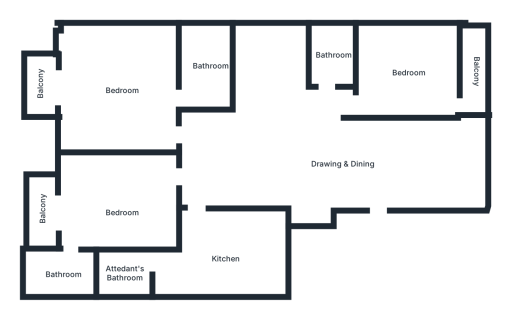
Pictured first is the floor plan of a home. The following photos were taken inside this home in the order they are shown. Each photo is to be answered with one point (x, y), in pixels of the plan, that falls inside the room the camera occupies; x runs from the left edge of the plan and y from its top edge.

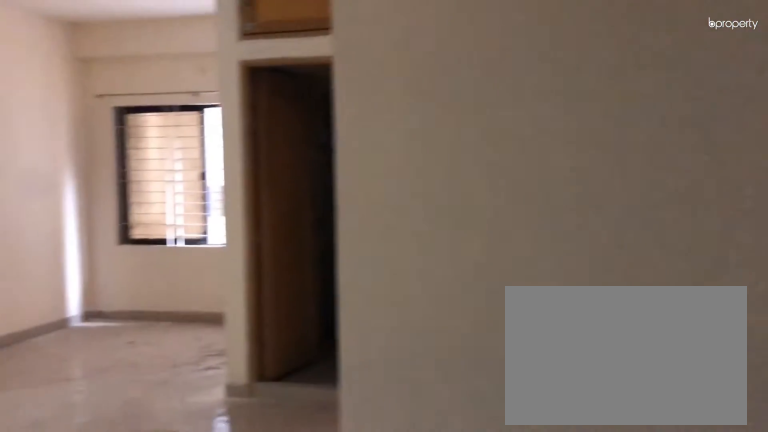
(355, 181)
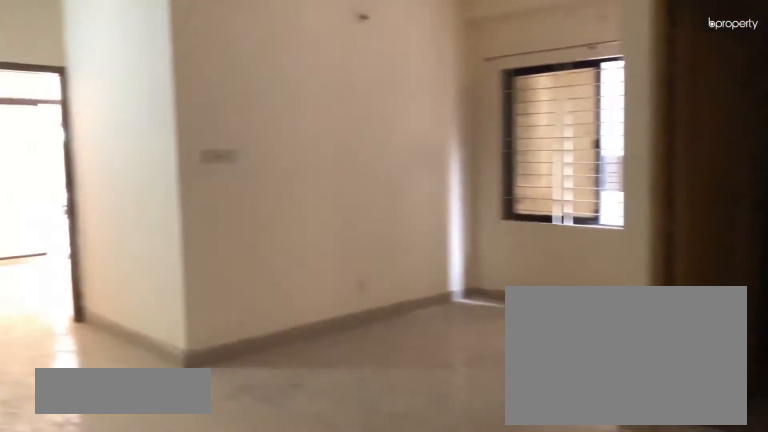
(355, 181)
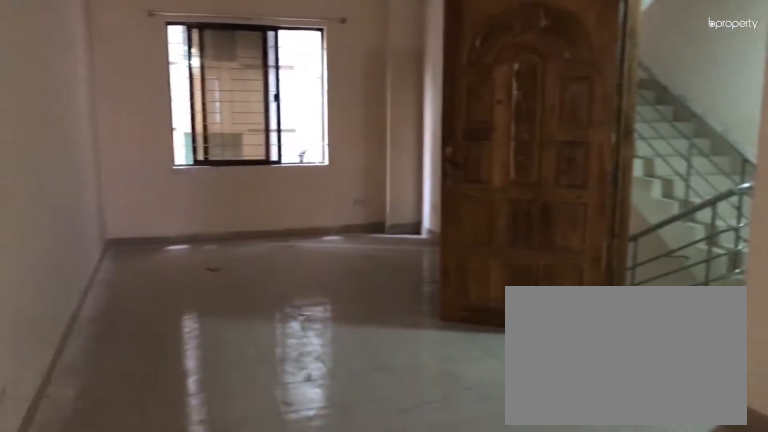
(270, 152)
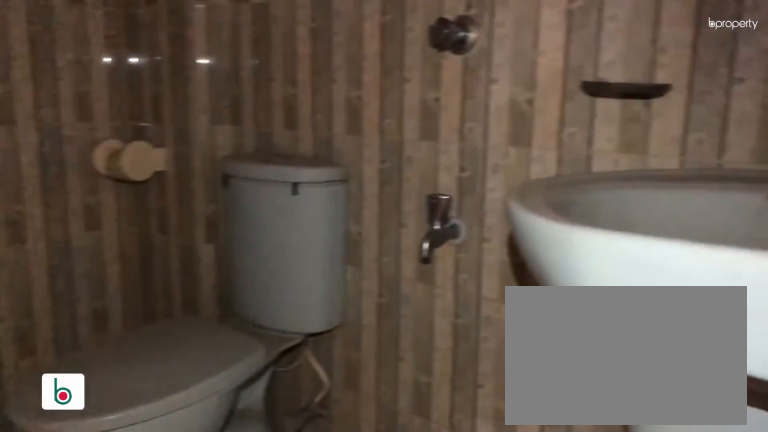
(333, 56)
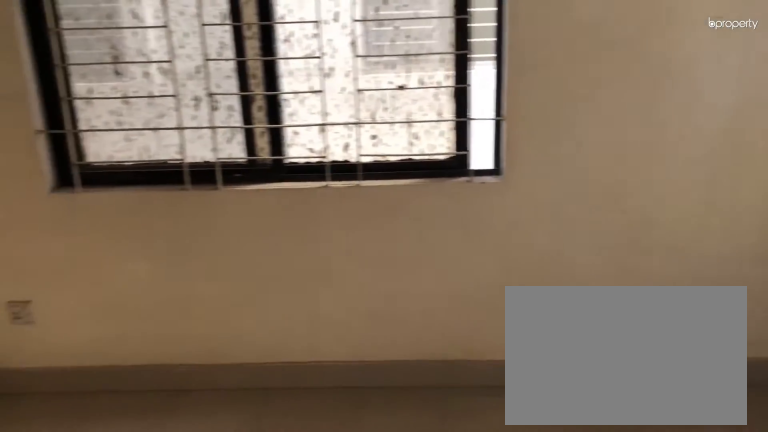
(406, 76)
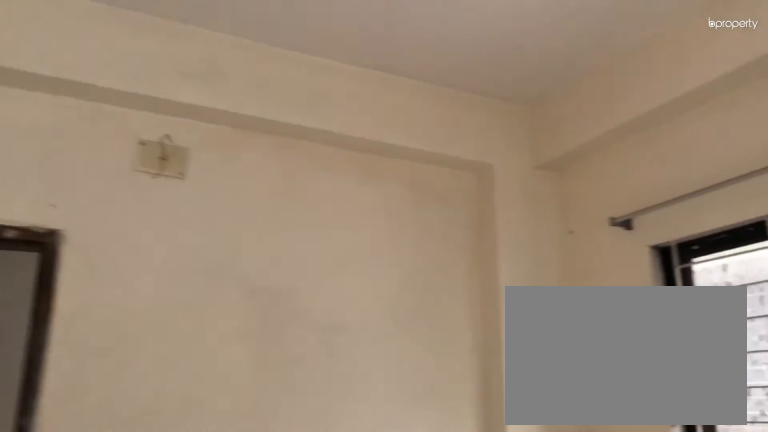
(406, 76)
